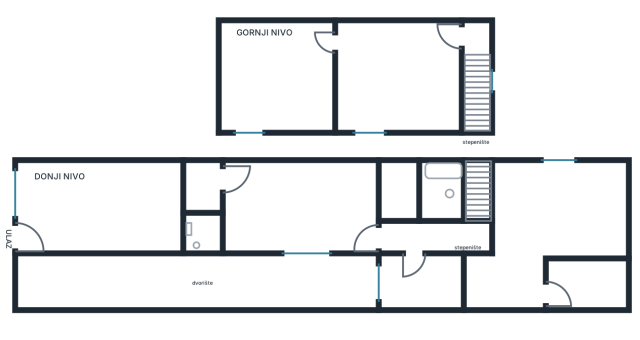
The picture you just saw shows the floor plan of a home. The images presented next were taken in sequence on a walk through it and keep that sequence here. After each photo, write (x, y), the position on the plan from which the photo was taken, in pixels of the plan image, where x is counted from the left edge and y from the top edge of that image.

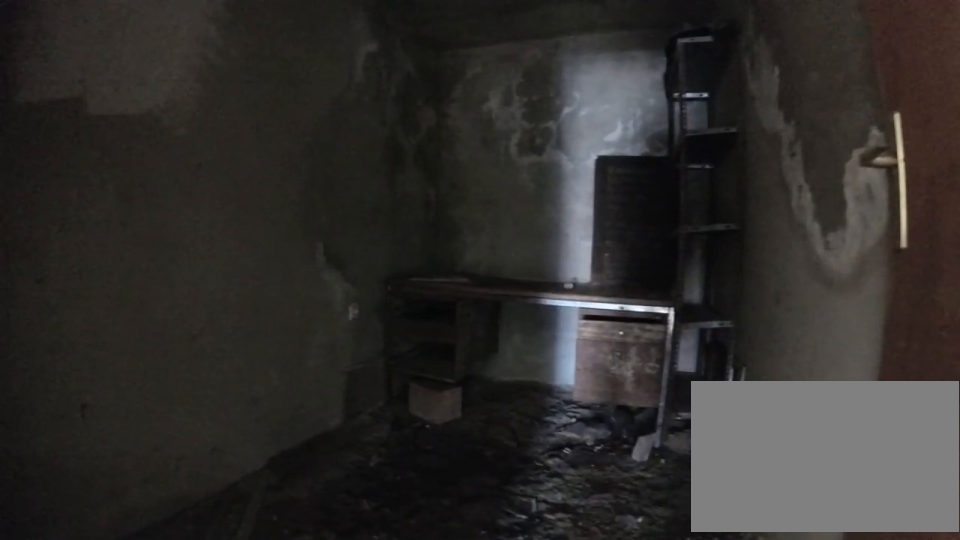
(553, 279)
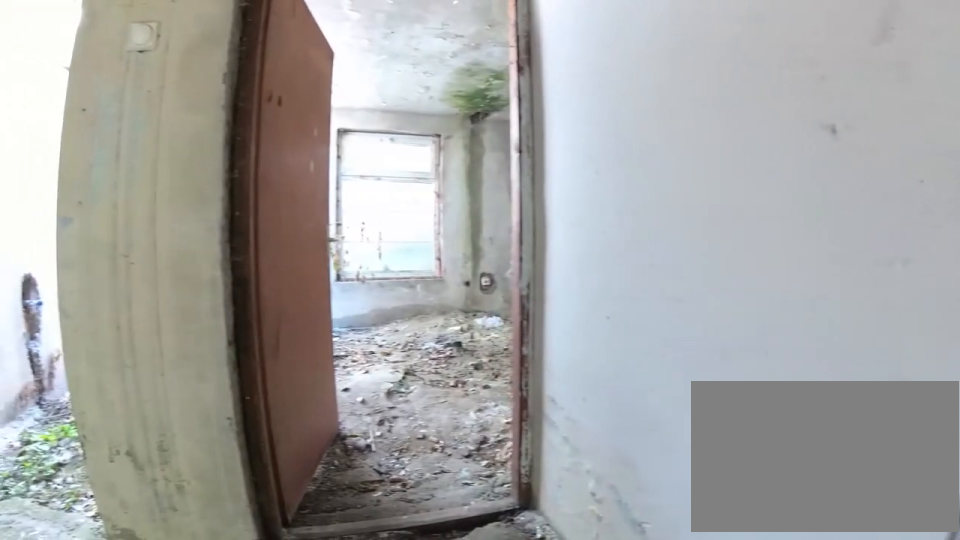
(524, 296)
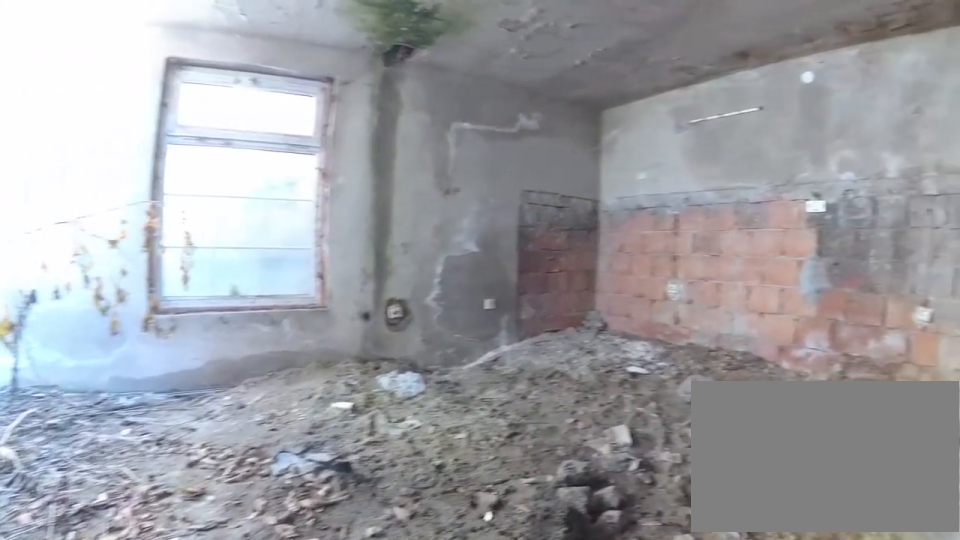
(514, 266)
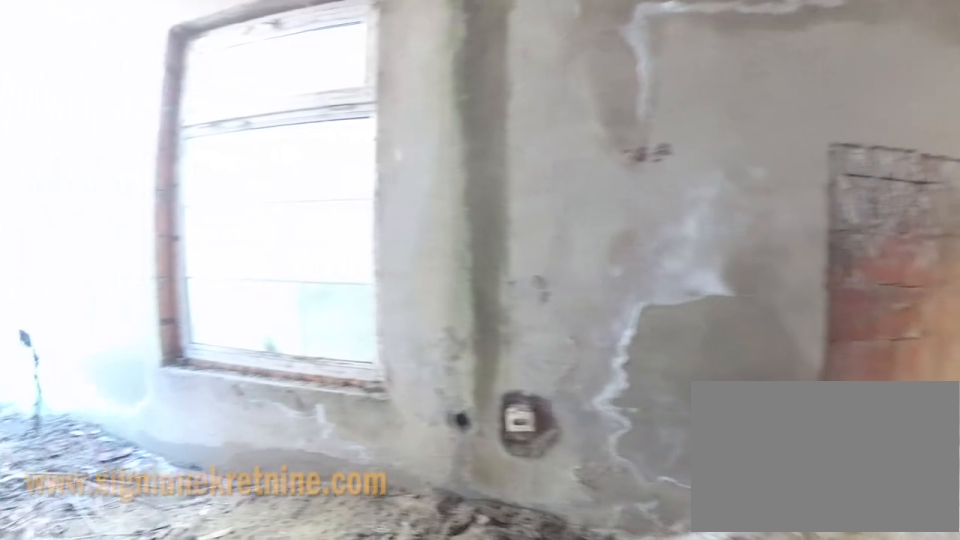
(556, 225)
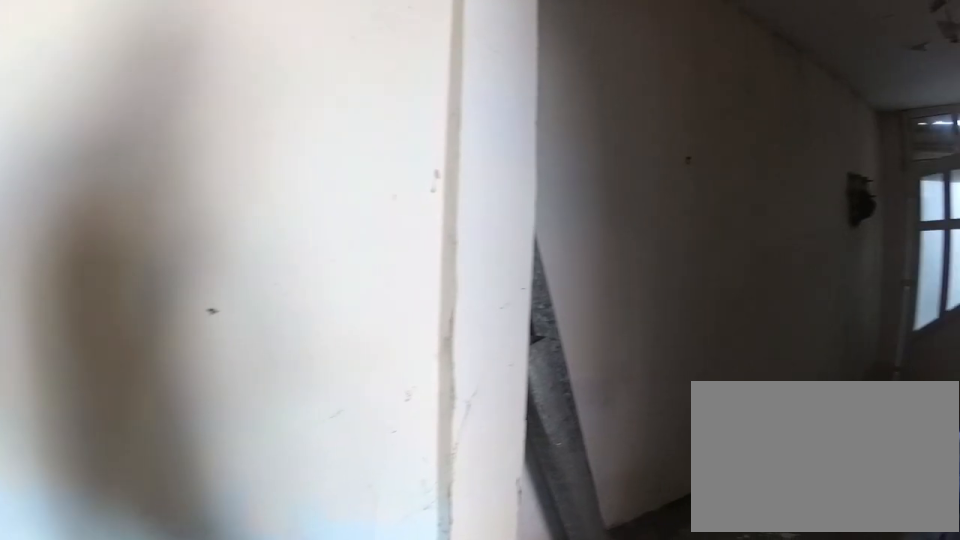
(535, 249)
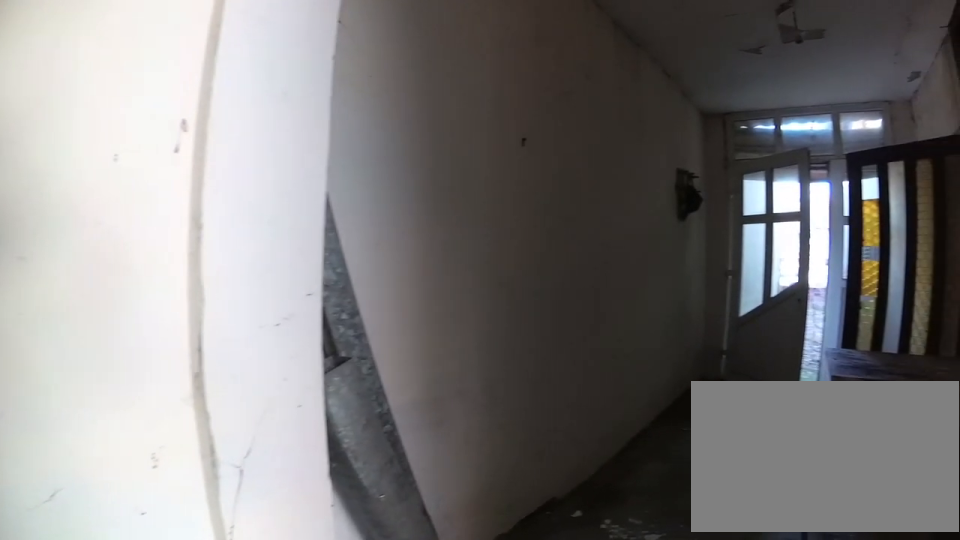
(537, 259)
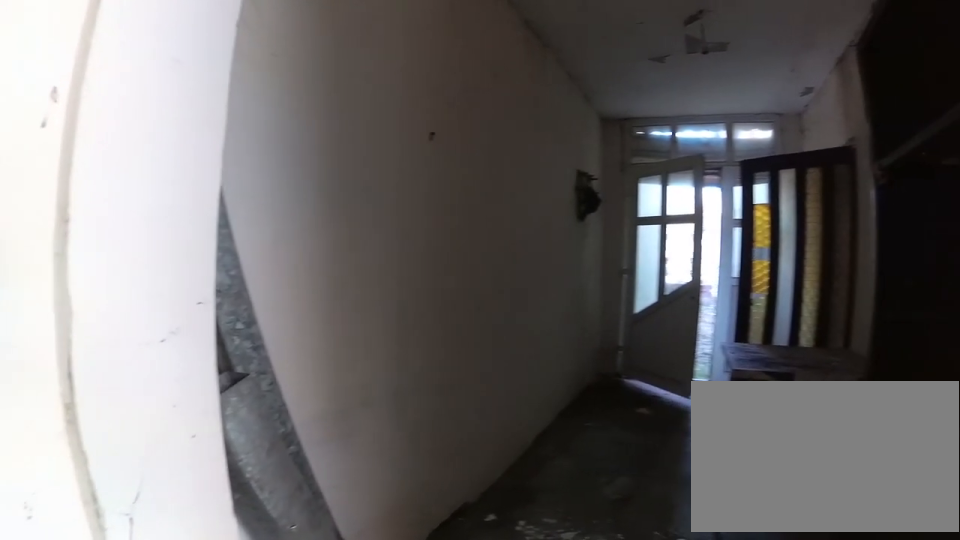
(537, 264)
